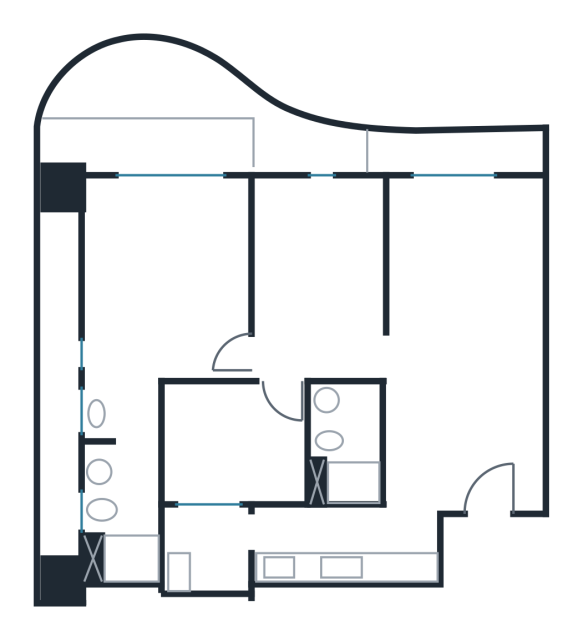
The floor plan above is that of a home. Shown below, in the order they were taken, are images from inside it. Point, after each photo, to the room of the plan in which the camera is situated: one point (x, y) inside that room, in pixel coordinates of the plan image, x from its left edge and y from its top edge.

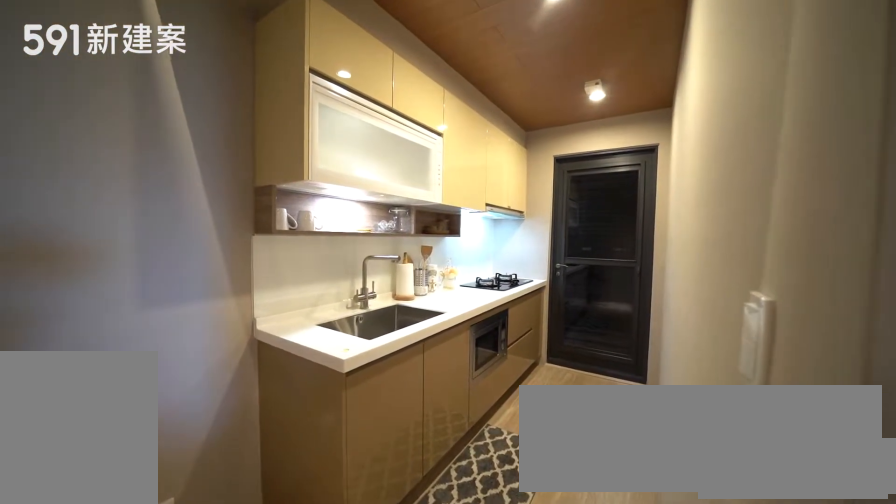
(333, 544)
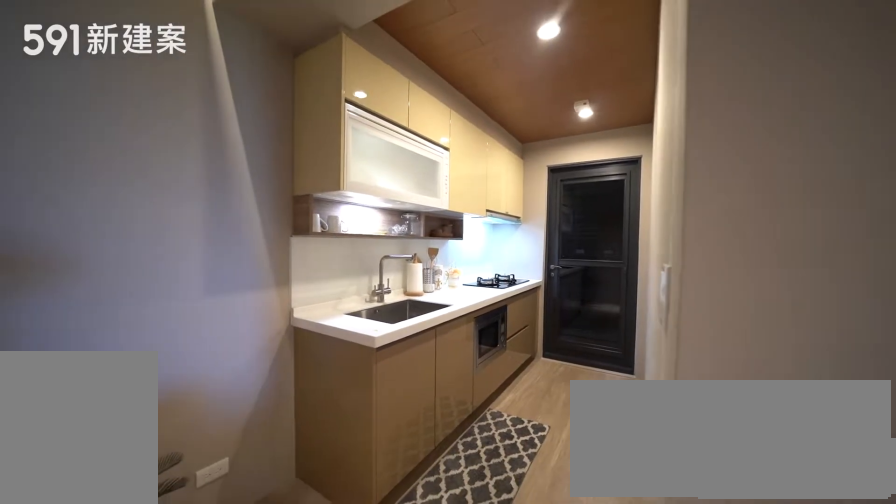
(333, 544)
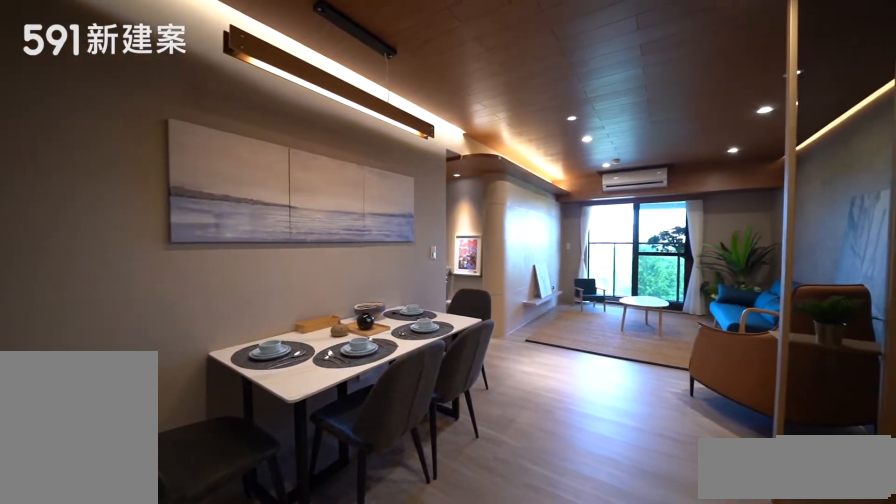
(466, 438)
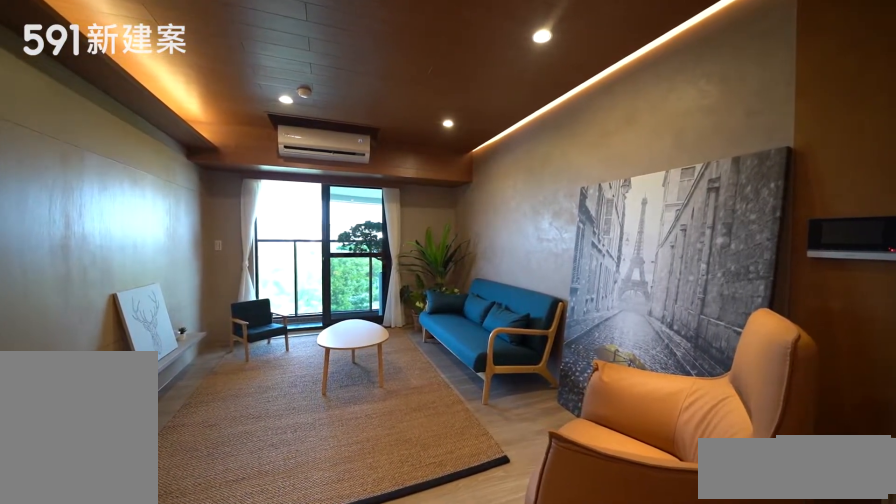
(463, 268)
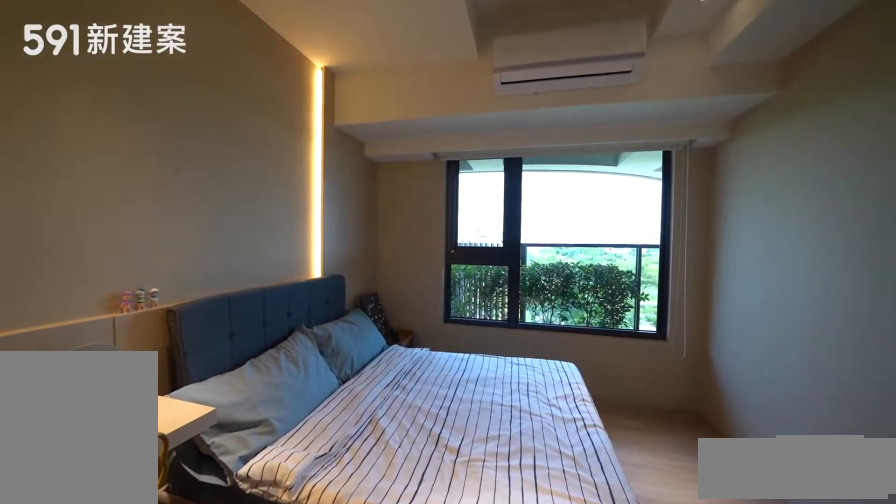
(316, 252)
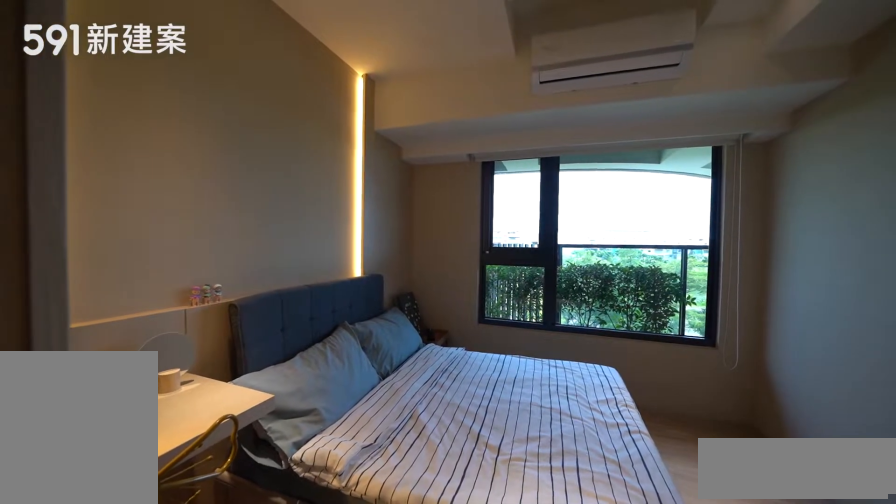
(316, 252)
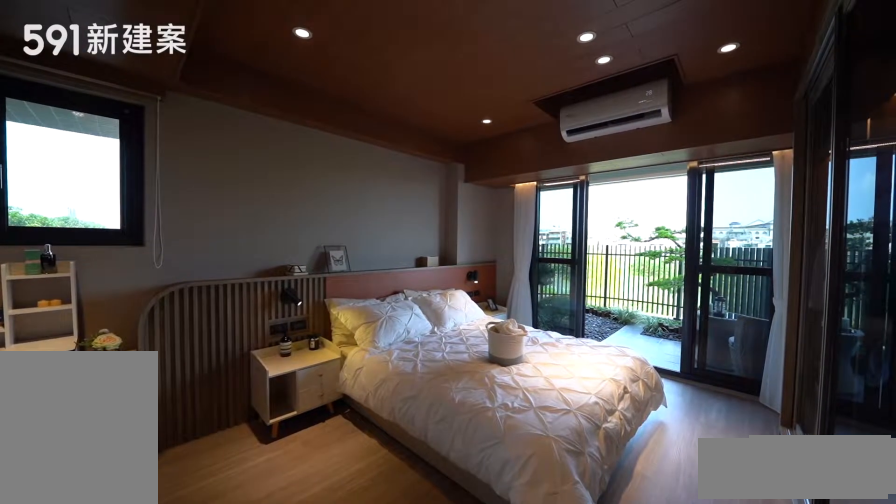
(159, 291)
